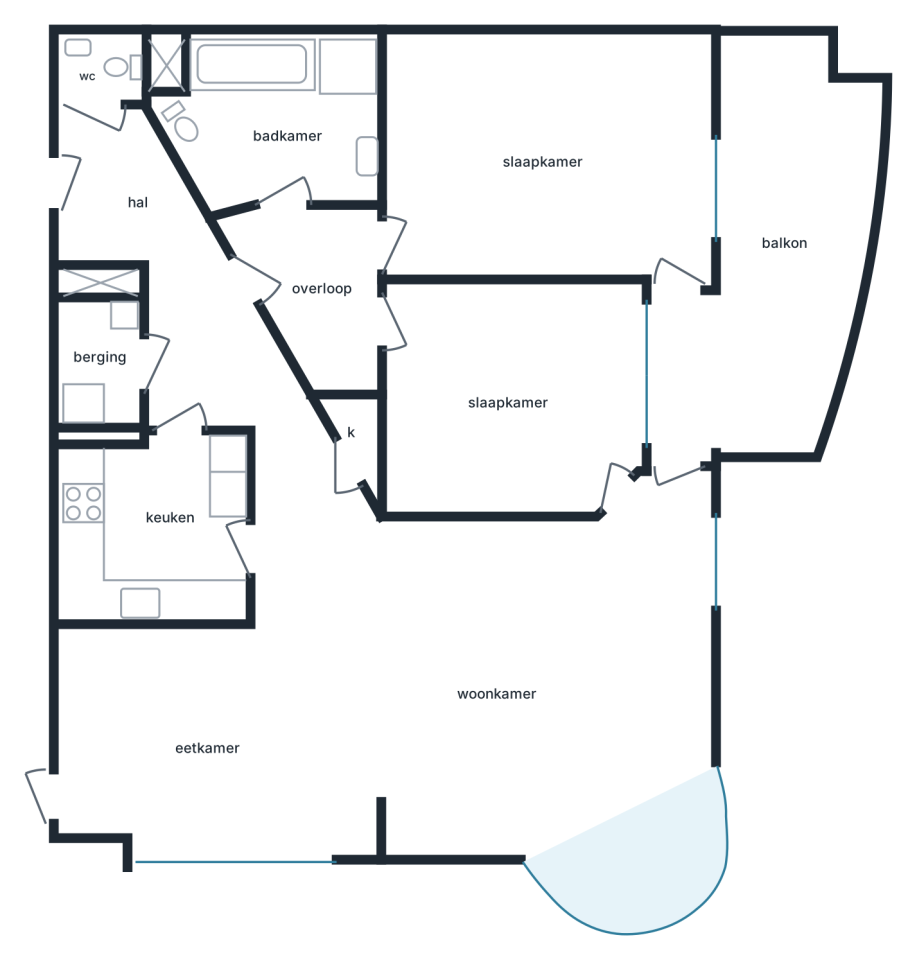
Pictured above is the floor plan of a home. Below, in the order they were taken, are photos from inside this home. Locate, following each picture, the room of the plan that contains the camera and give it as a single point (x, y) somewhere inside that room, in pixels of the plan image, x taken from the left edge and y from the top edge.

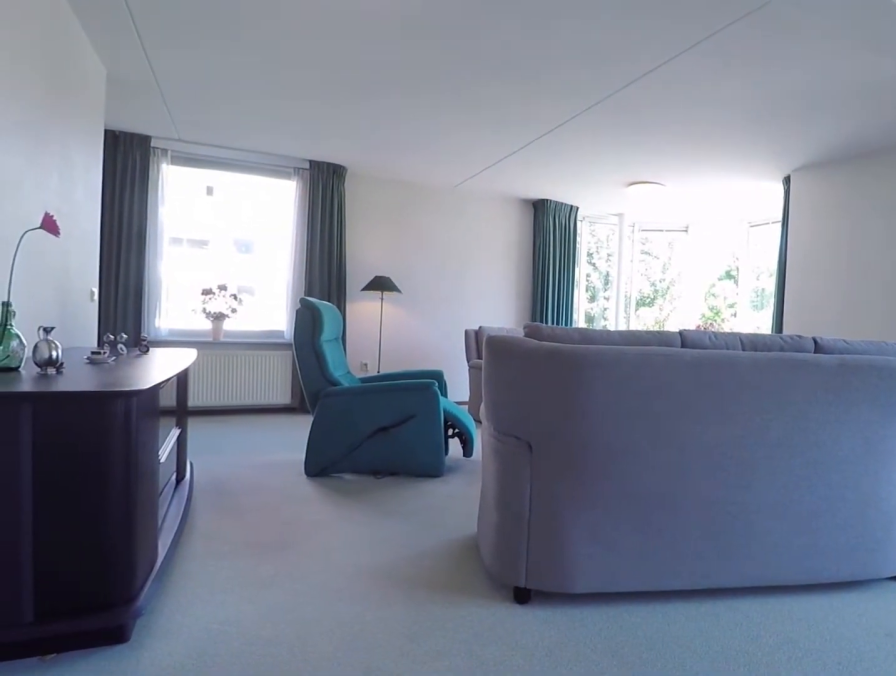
(97, 713)
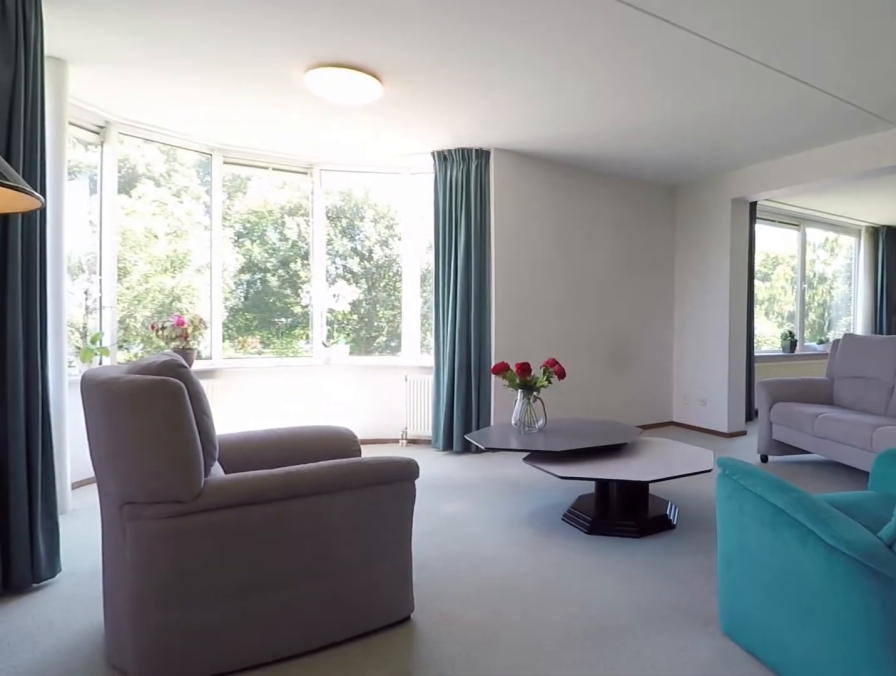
(242, 843)
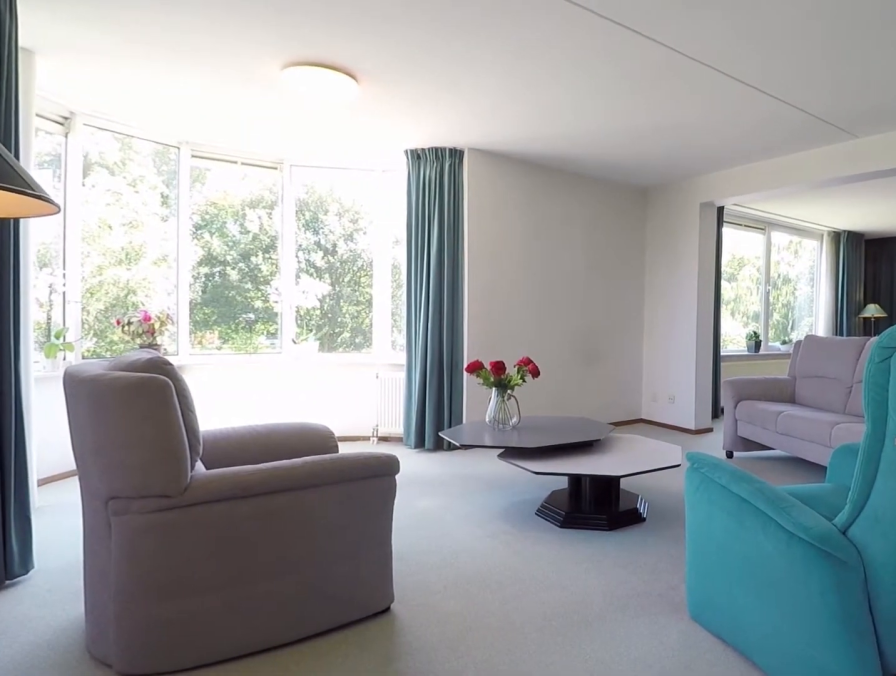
(242, 843)
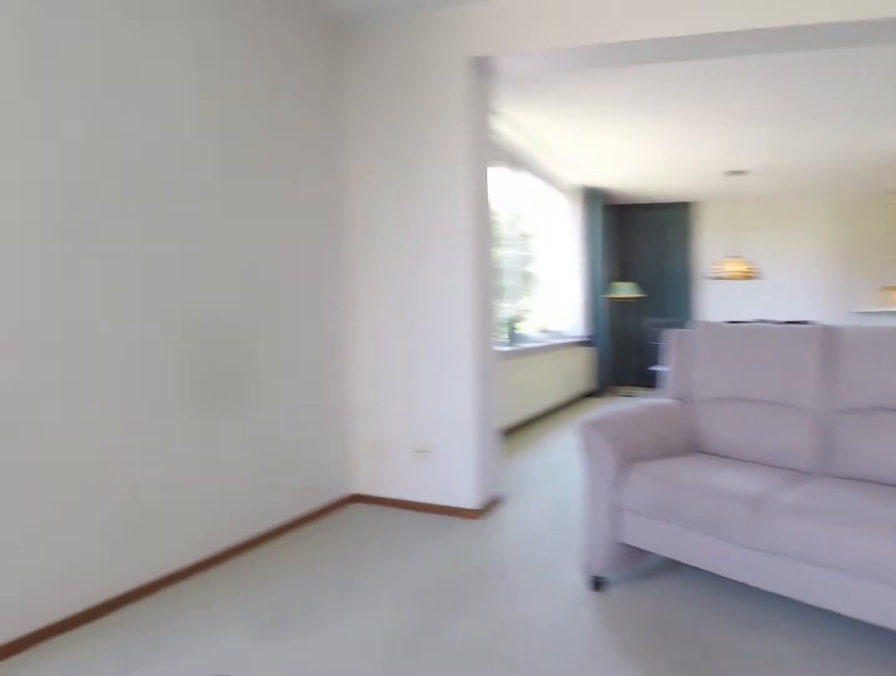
(250, 844)
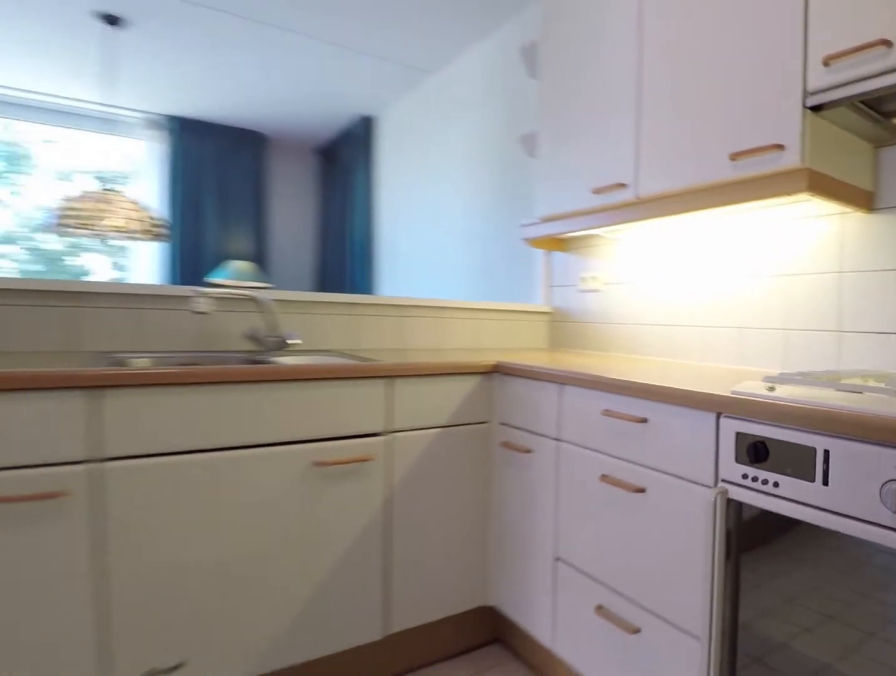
(126, 568)
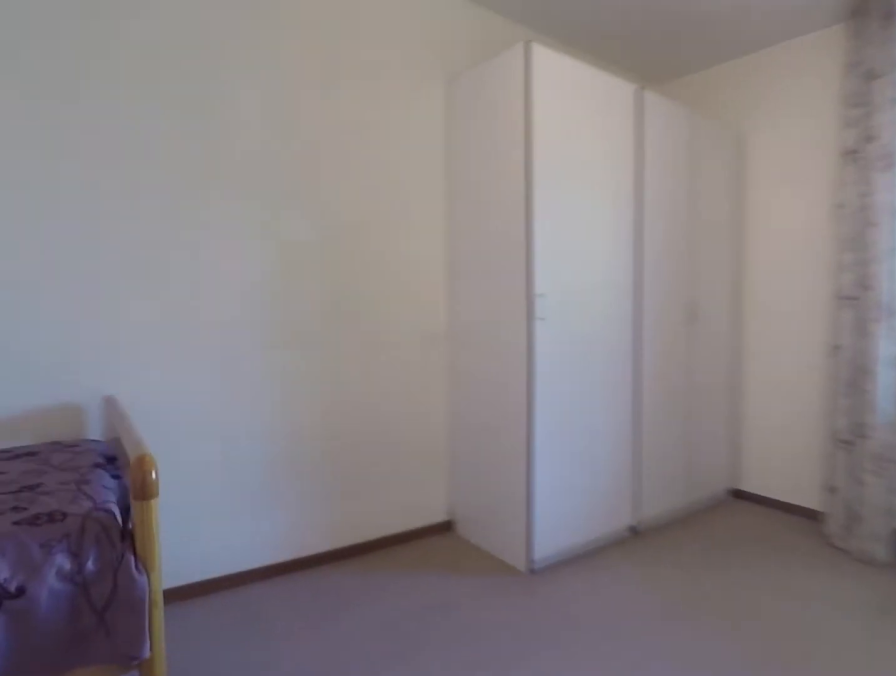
(547, 158)
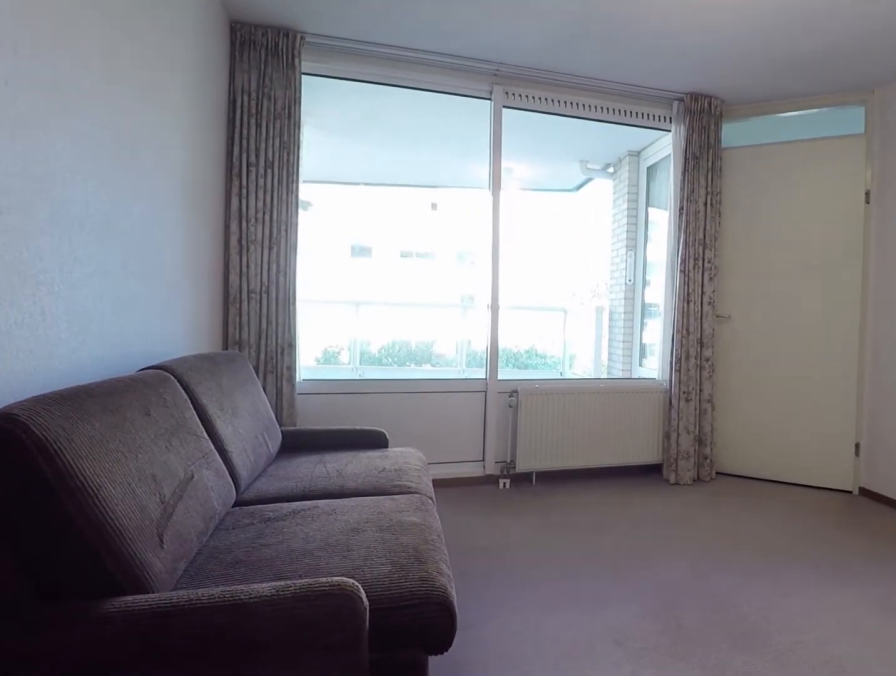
(510, 398)
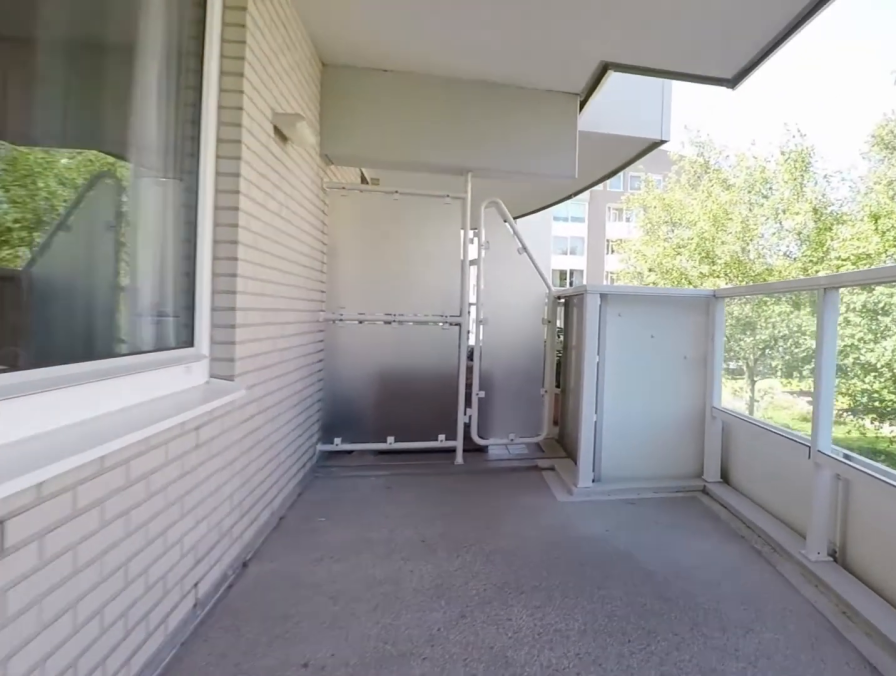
(780, 294)
